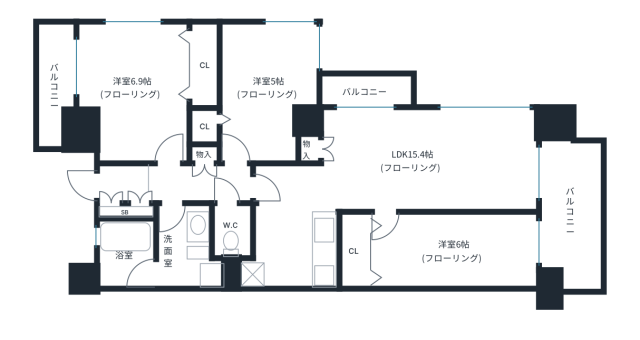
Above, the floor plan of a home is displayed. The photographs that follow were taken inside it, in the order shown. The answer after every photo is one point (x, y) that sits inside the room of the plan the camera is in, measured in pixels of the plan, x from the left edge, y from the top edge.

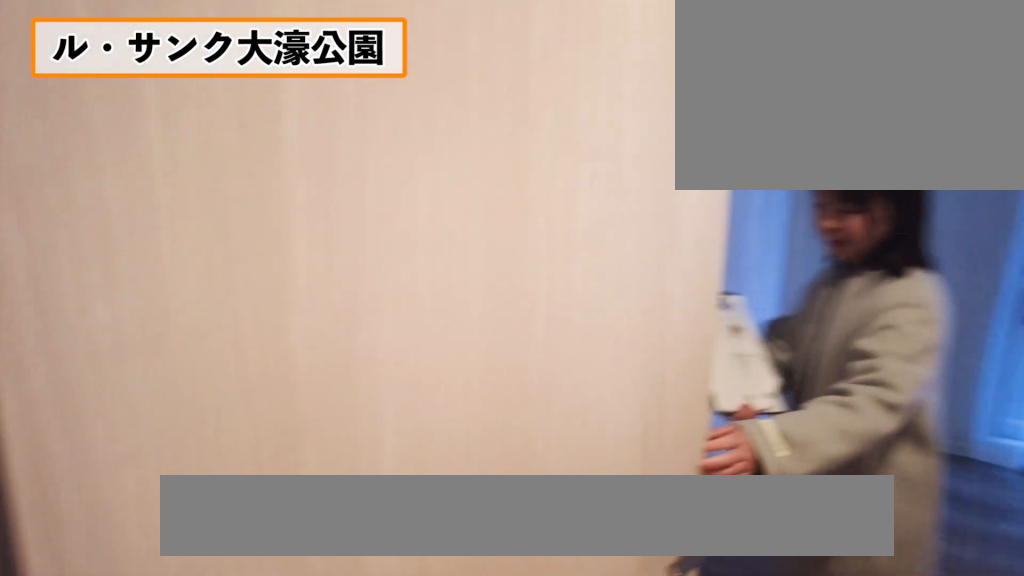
(267, 89)
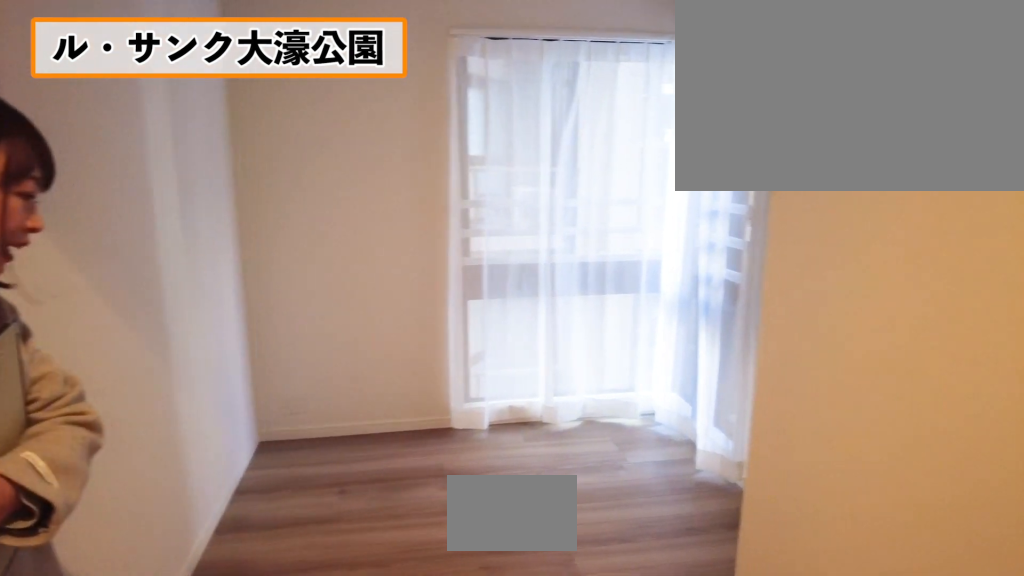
(267, 89)
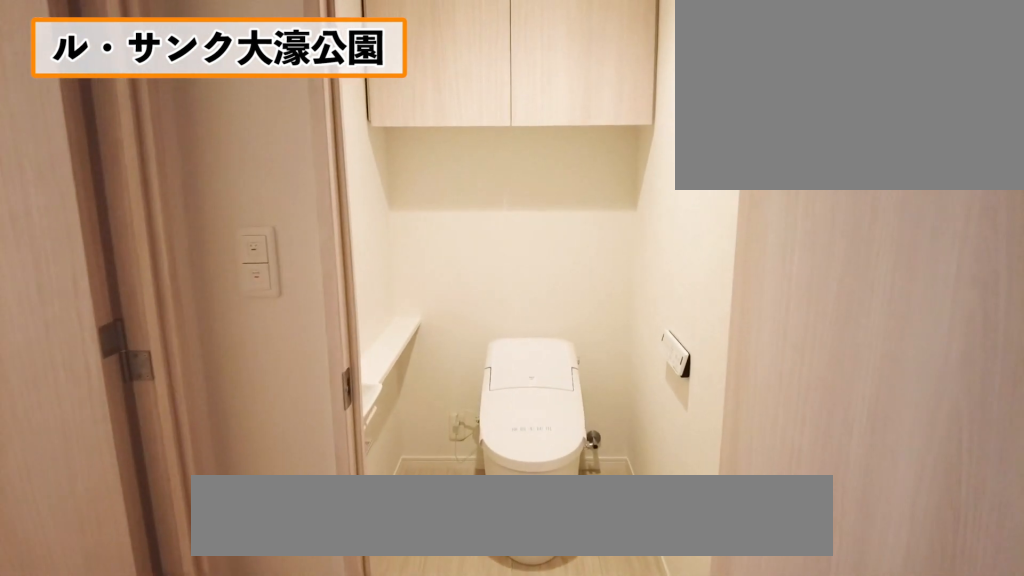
(234, 235)
